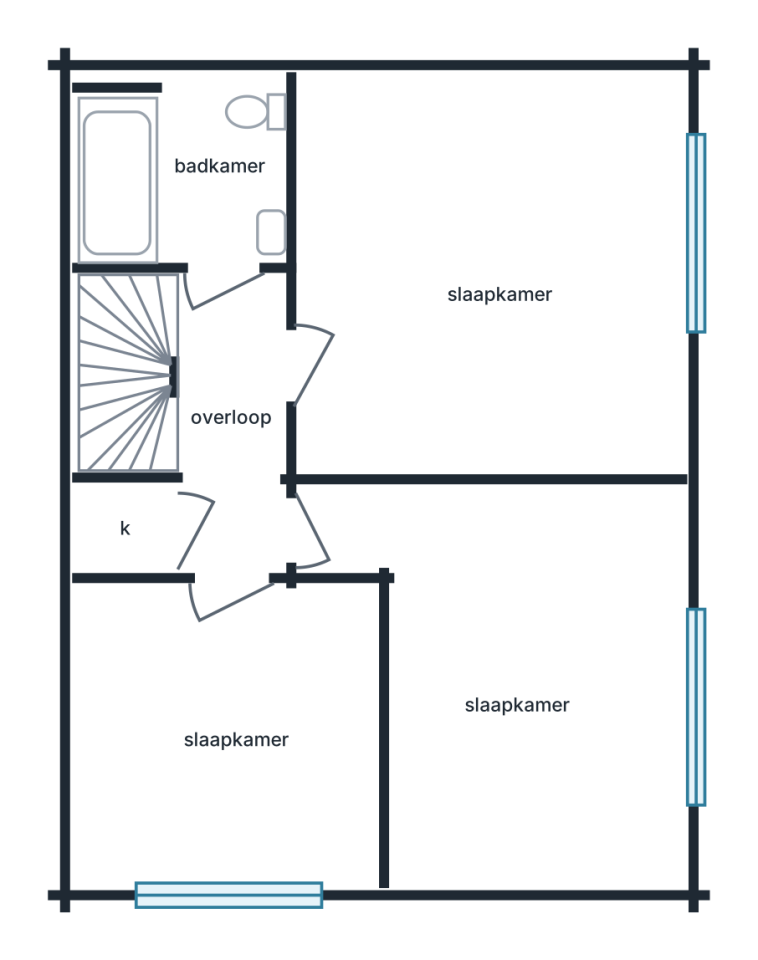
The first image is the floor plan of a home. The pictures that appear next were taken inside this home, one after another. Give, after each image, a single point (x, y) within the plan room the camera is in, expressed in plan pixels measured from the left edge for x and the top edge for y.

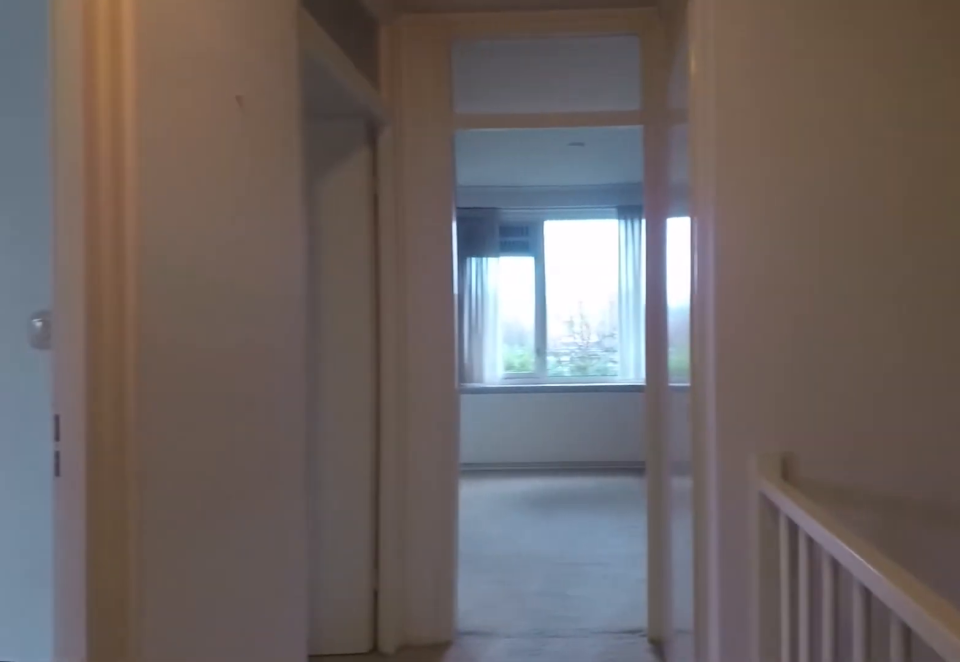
(197, 335)
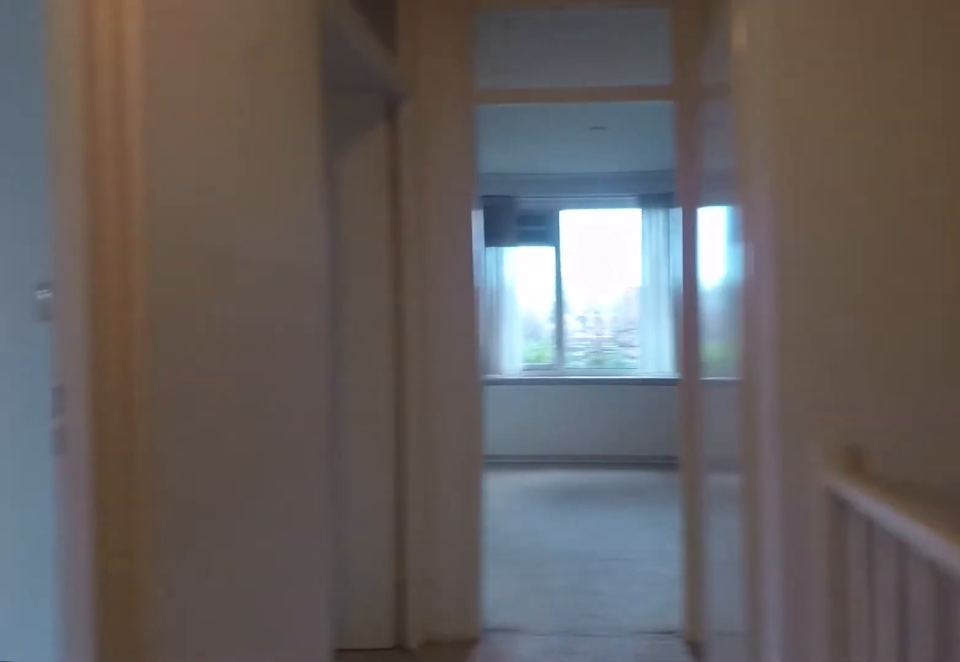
(197, 335)
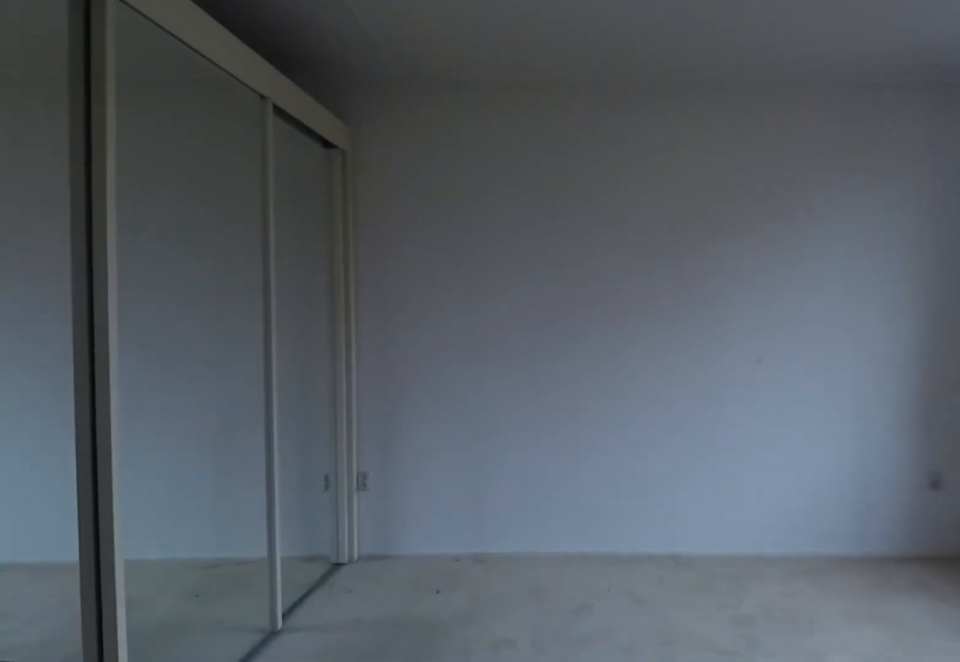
(536, 238)
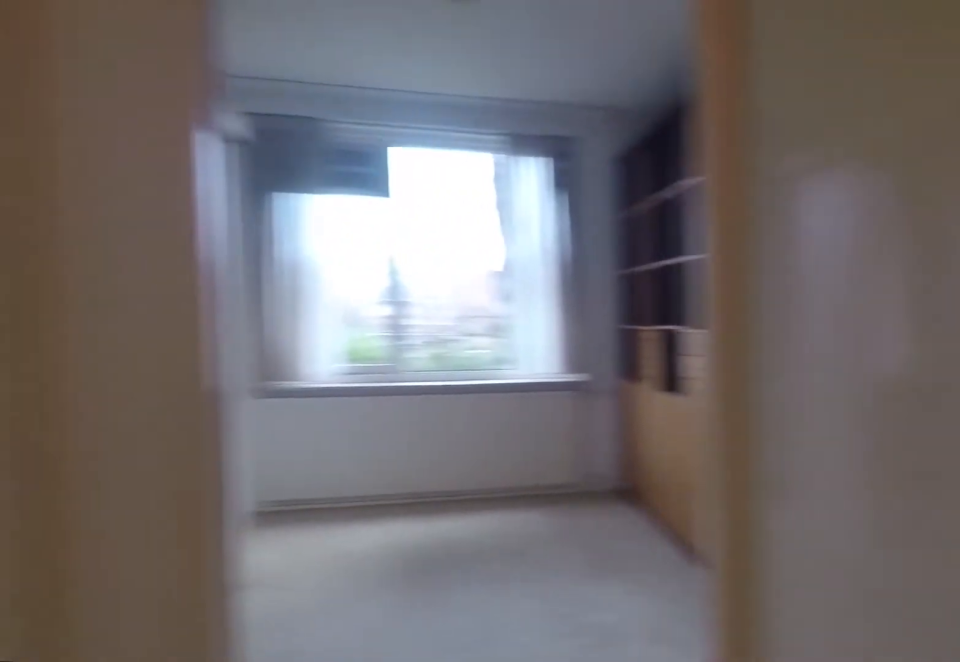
(199, 334)
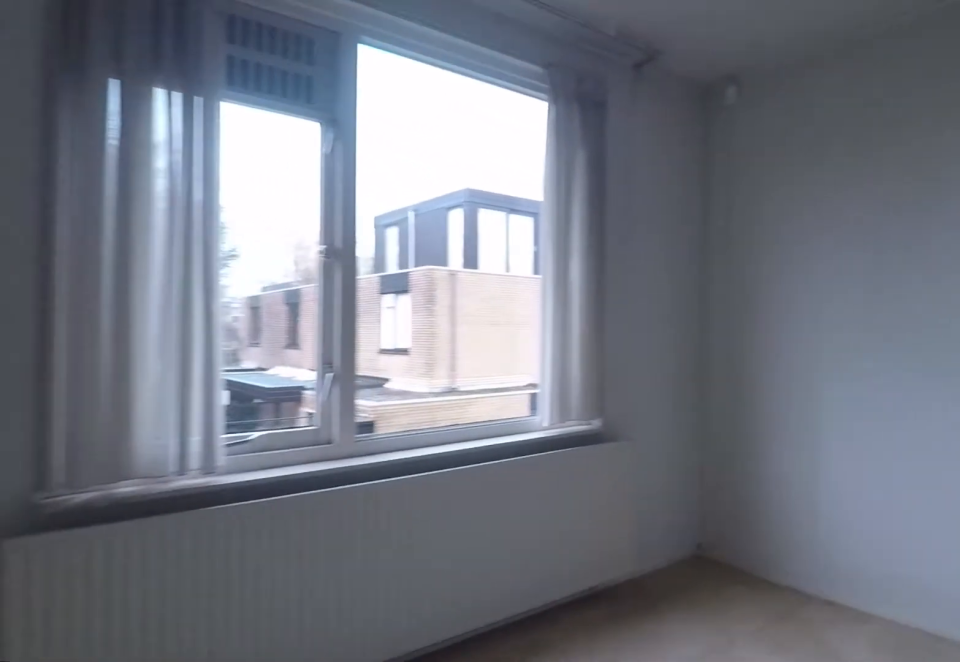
(566, 709)
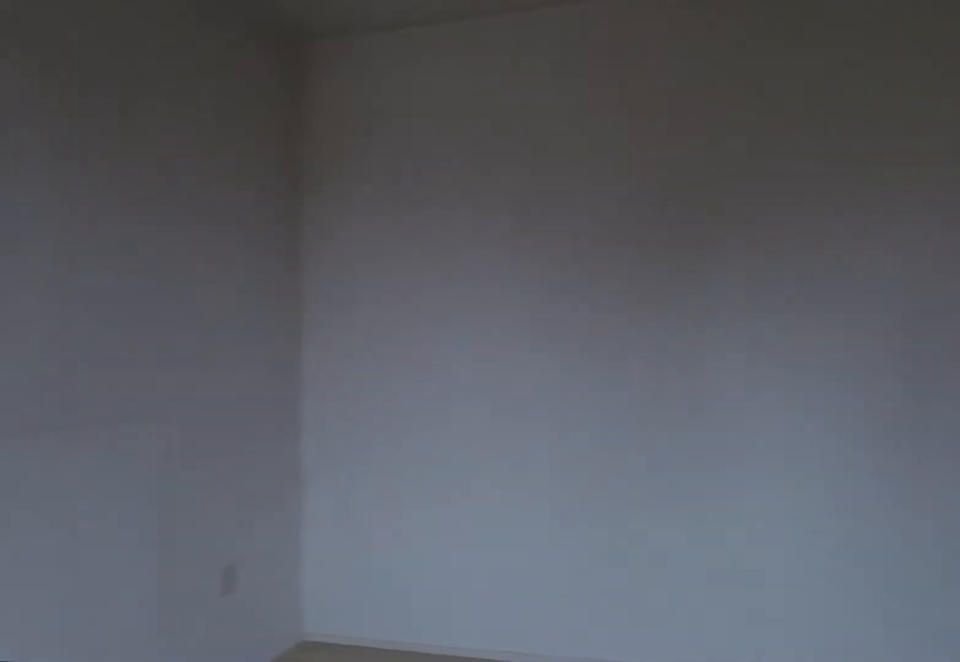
(566, 709)
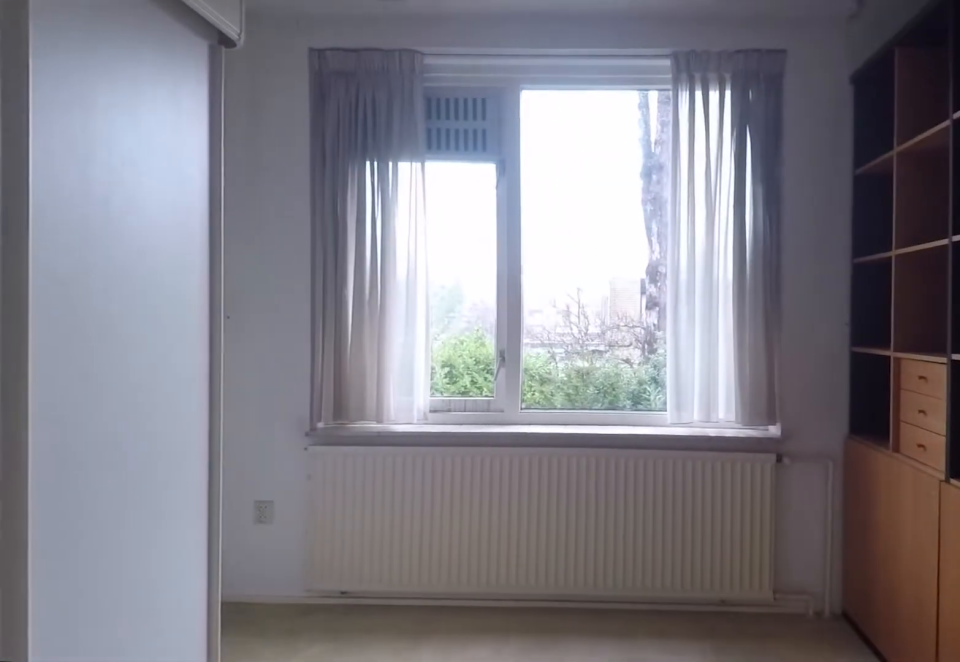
(228, 732)
